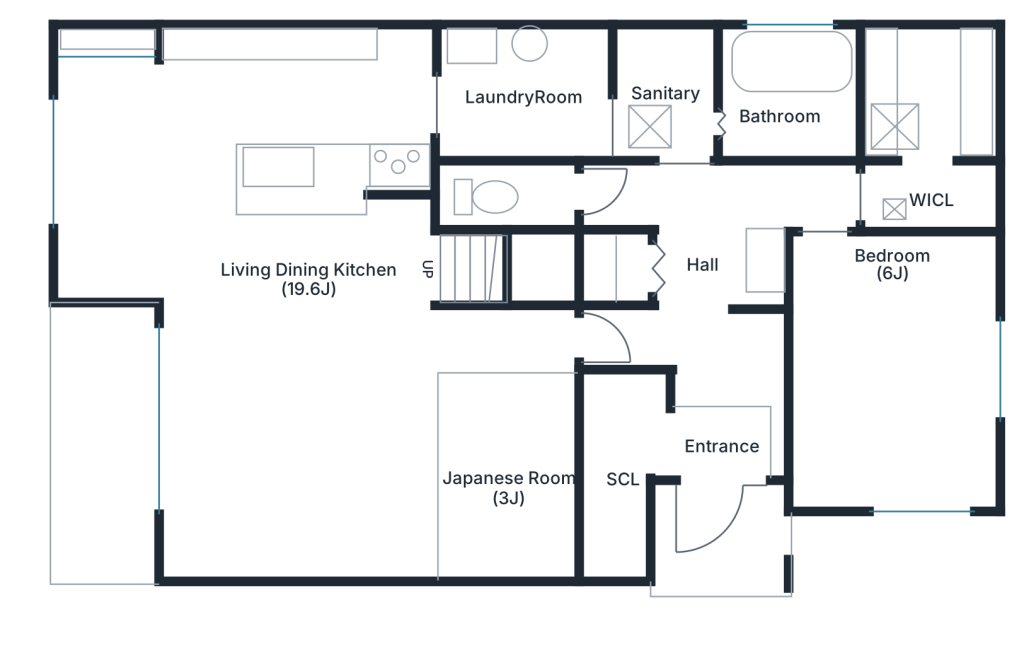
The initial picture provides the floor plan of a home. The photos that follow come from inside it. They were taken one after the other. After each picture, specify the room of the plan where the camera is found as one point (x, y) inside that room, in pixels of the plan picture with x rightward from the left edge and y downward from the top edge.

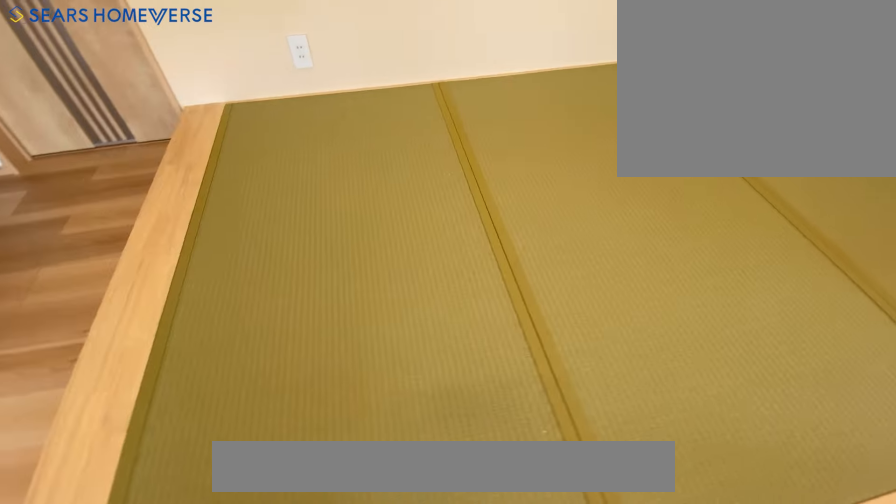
(512, 479)
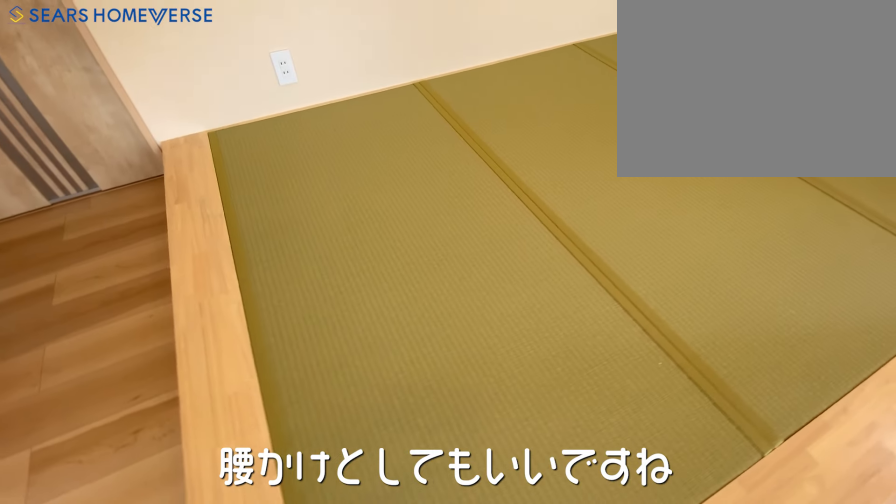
(512, 479)
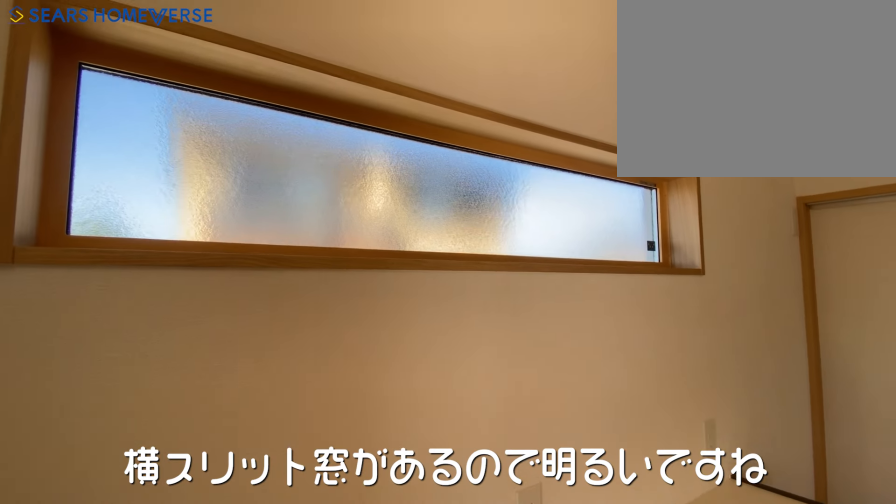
(309, 101)
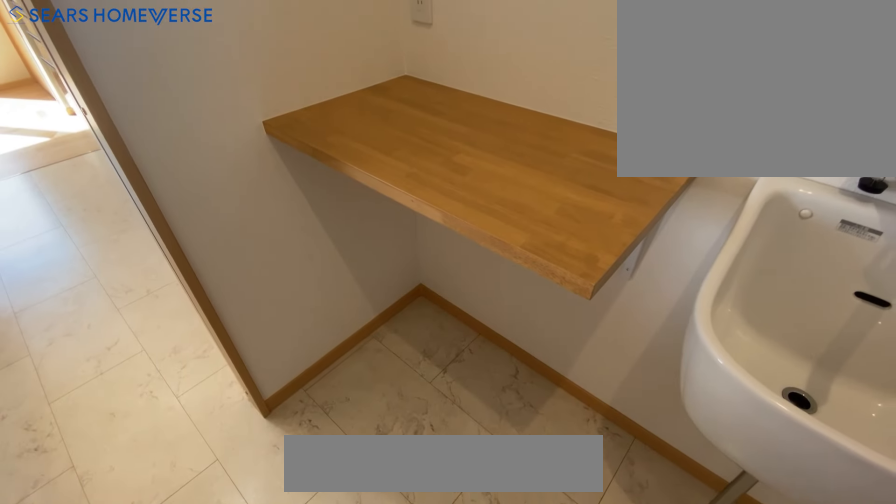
(527, 104)
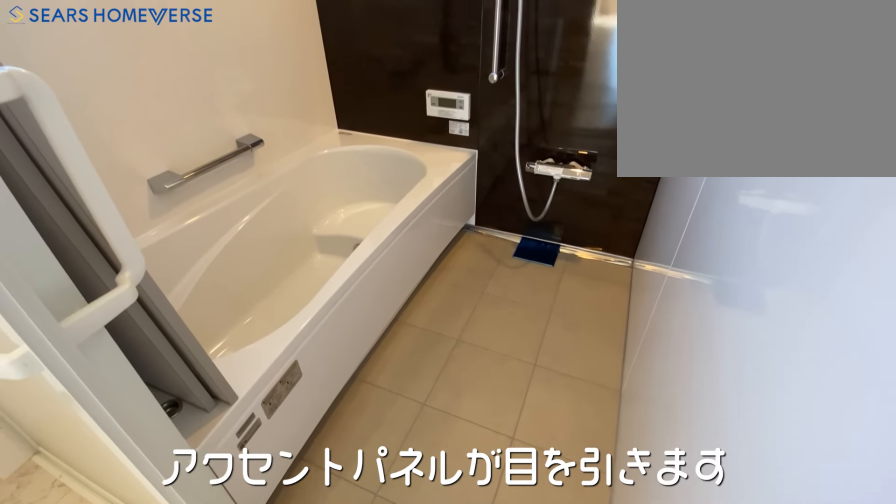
(796, 101)
